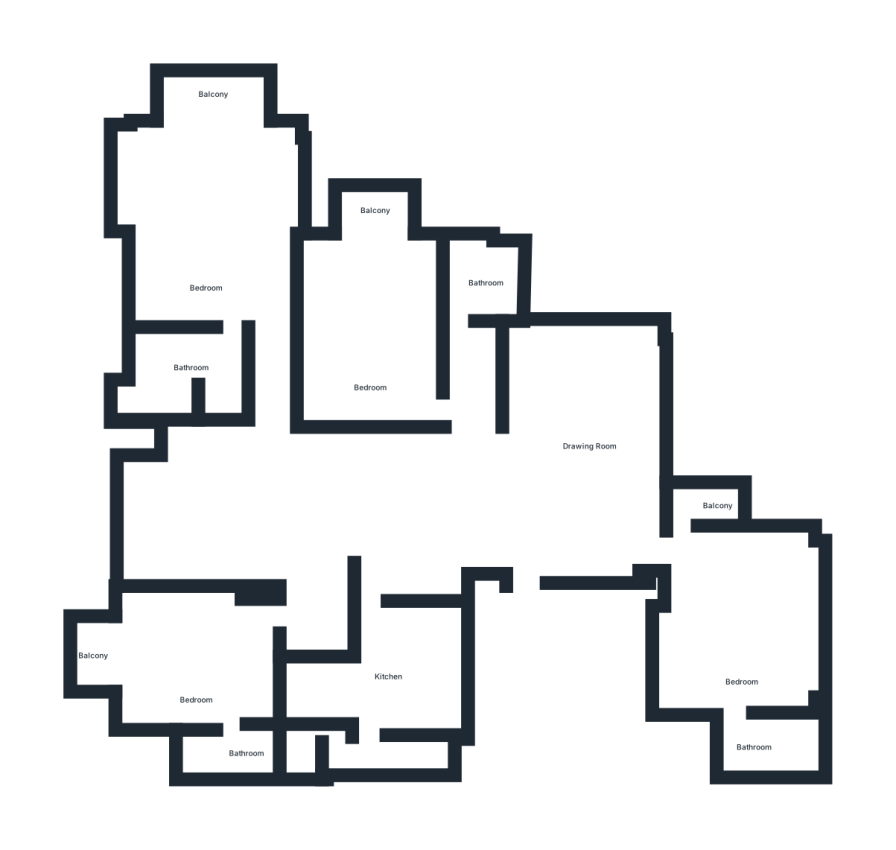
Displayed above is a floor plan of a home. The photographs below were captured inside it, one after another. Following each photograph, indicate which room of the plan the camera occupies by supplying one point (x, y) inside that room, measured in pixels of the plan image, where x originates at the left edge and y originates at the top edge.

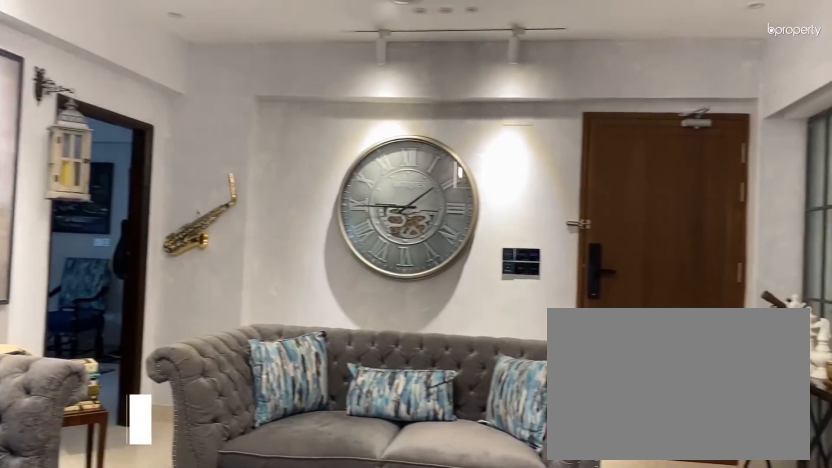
(591, 442)
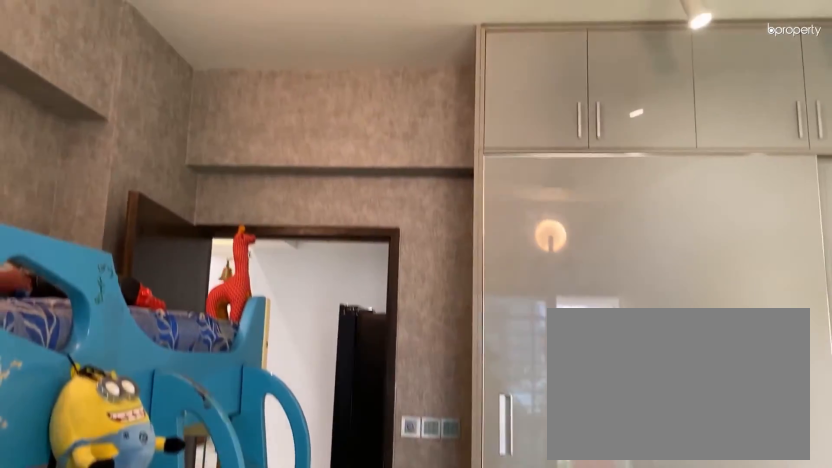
(198, 669)
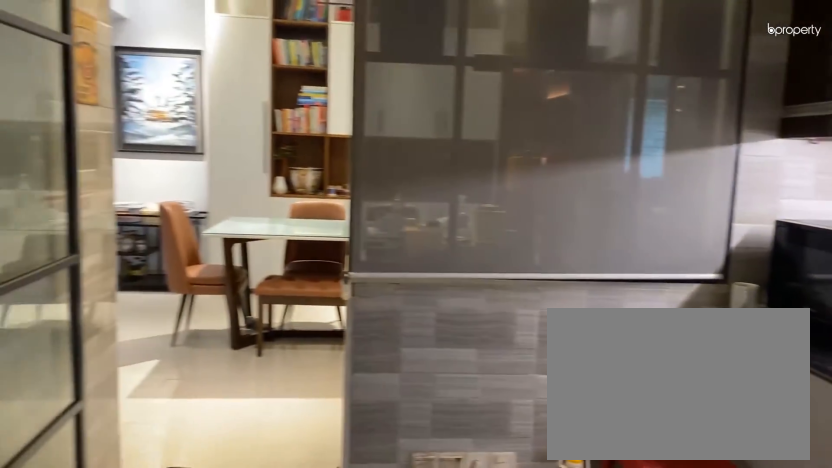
(392, 669)
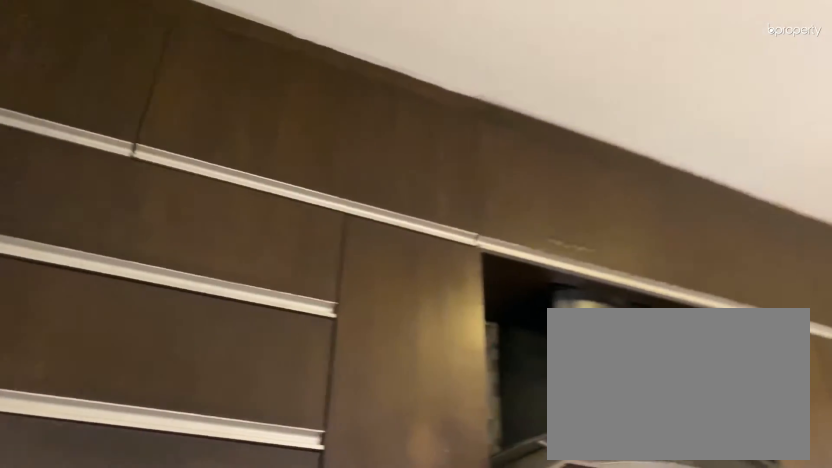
(392, 668)
